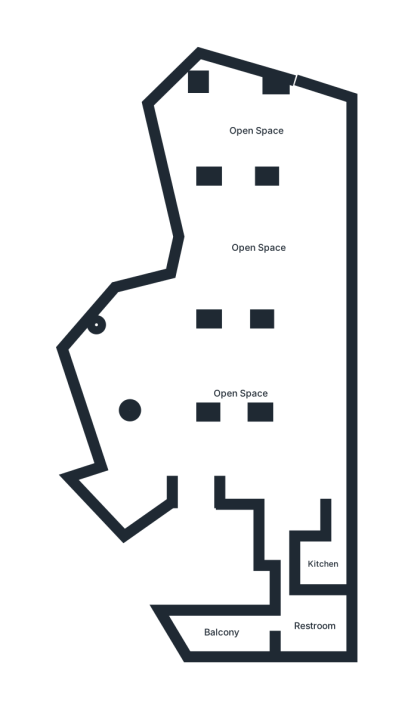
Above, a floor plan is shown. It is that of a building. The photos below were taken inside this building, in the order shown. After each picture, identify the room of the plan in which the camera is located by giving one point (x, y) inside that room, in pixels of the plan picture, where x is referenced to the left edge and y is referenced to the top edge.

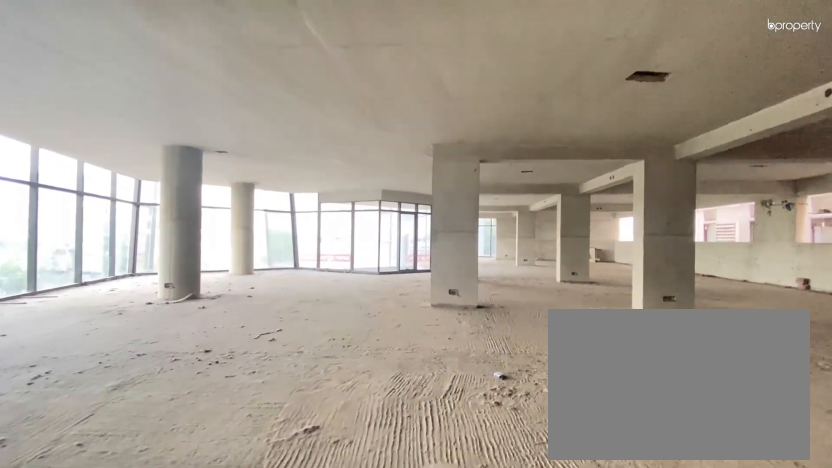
(227, 451)
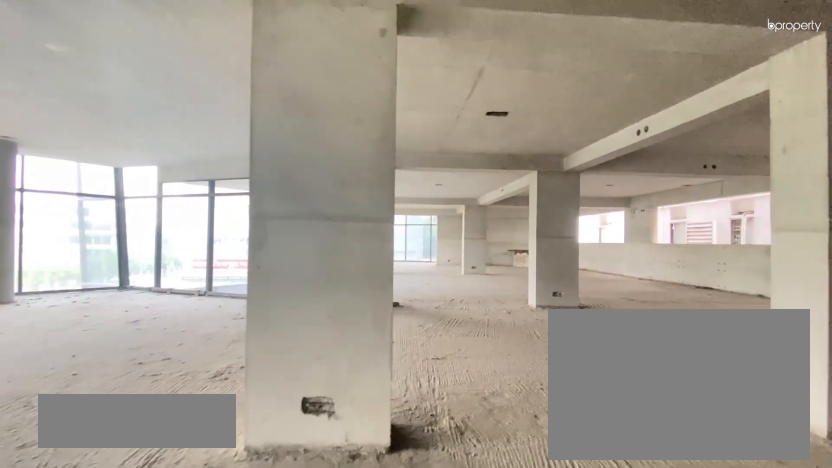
(227, 451)
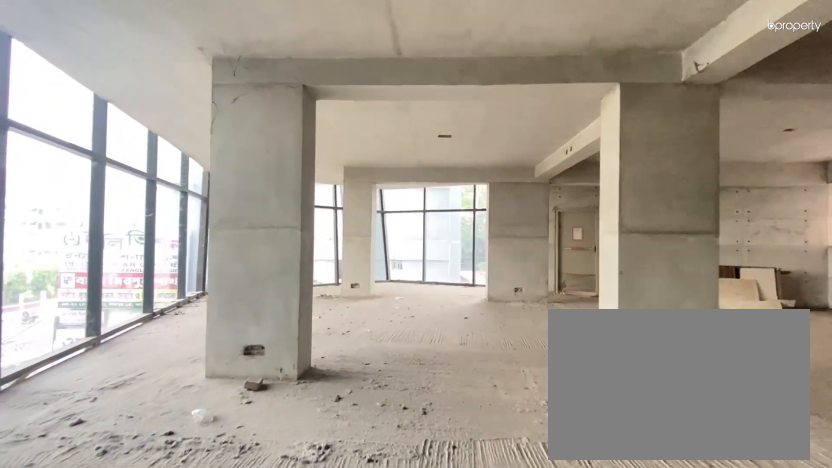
(235, 292)
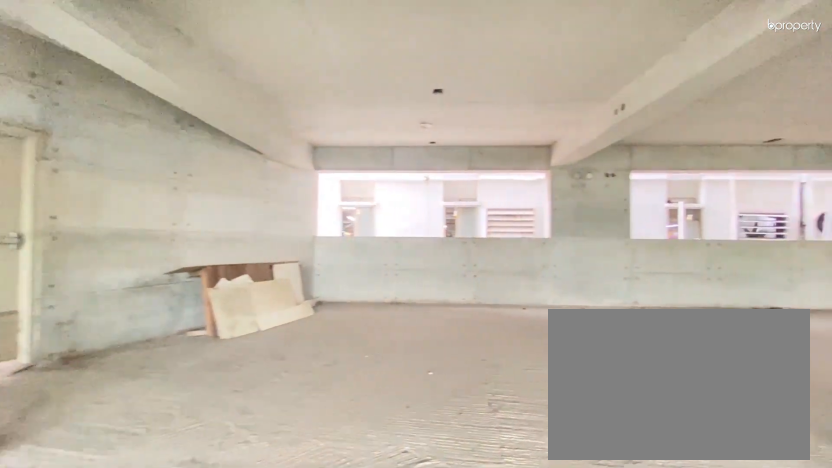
(268, 136)
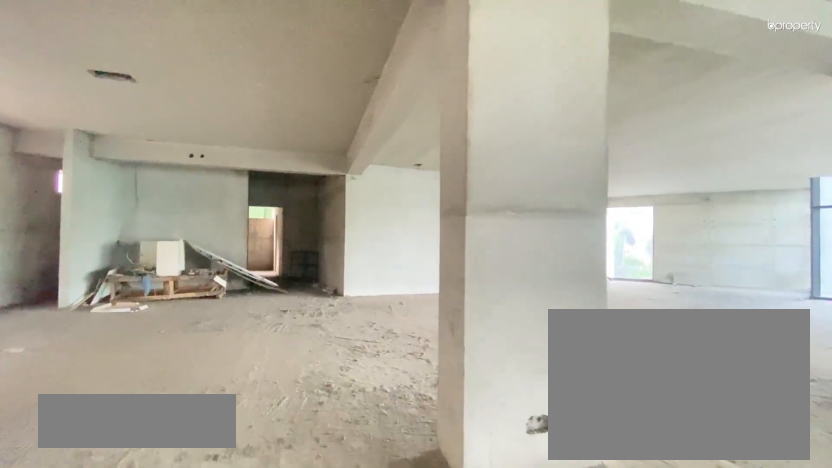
(326, 430)
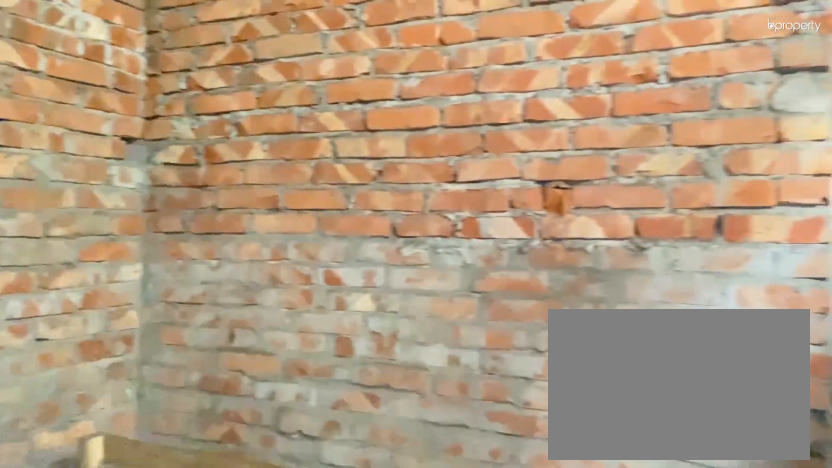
(321, 567)
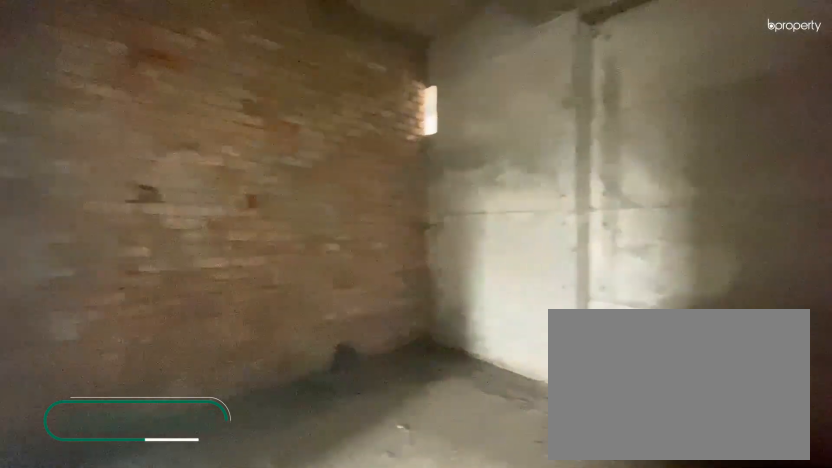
(309, 625)
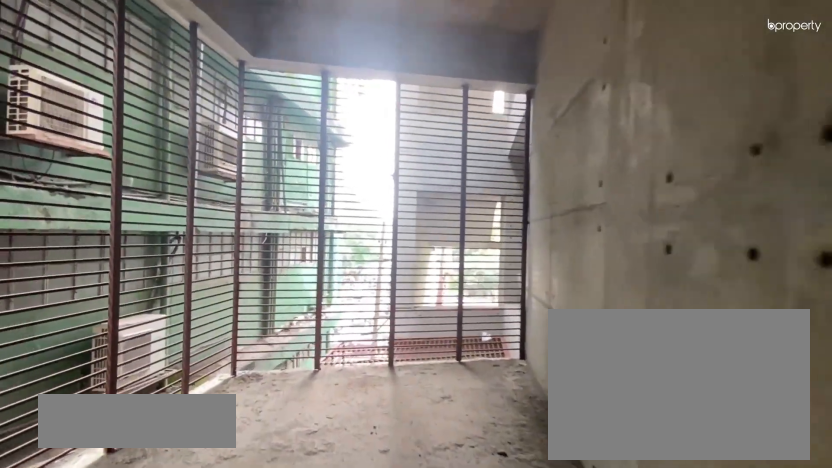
(221, 636)
